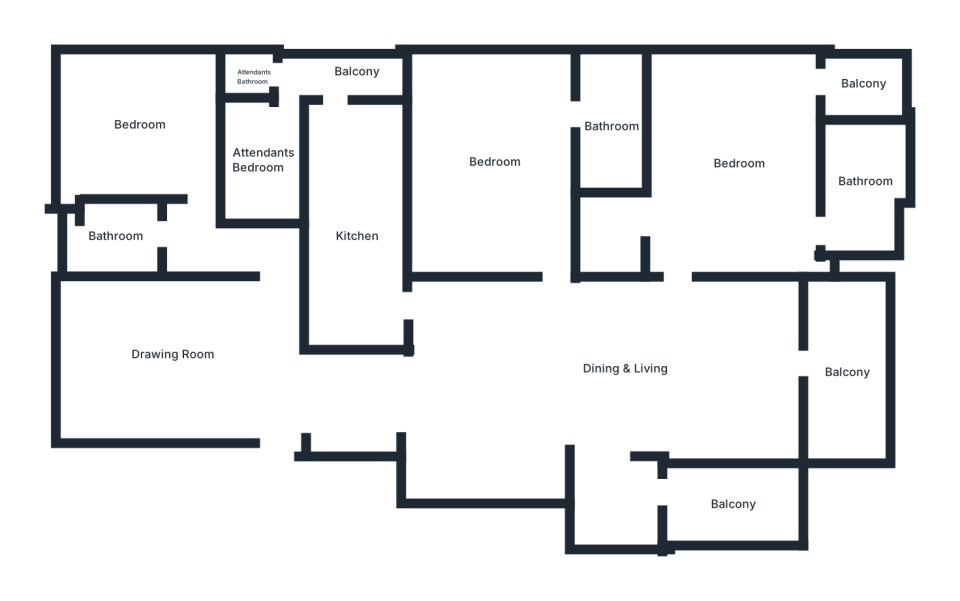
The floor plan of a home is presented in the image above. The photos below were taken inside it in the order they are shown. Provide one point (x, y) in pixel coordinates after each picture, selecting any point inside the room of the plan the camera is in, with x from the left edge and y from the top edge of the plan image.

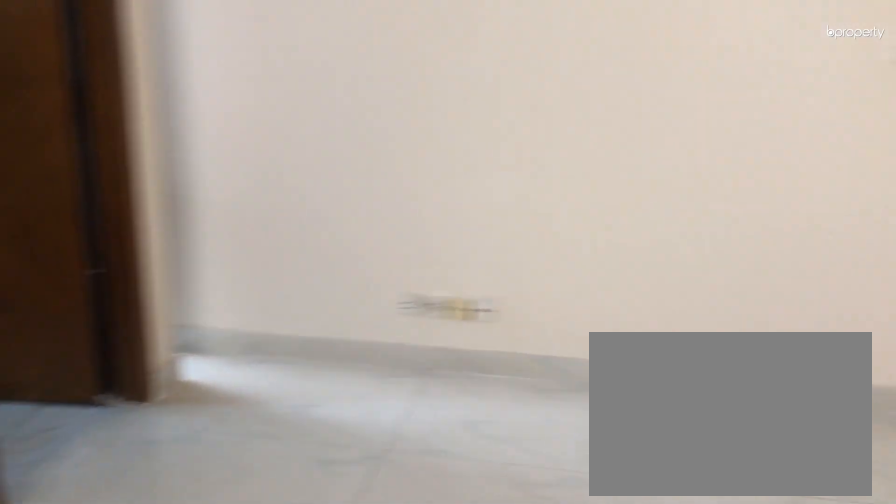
(741, 165)
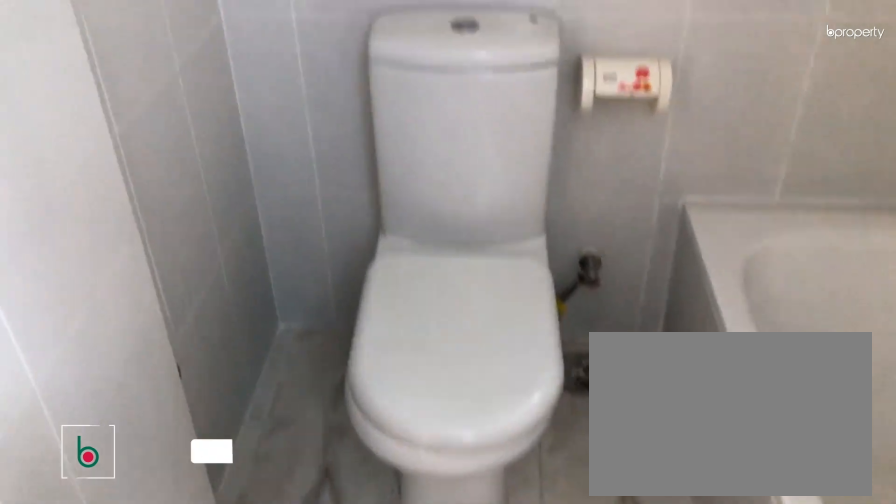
(865, 181)
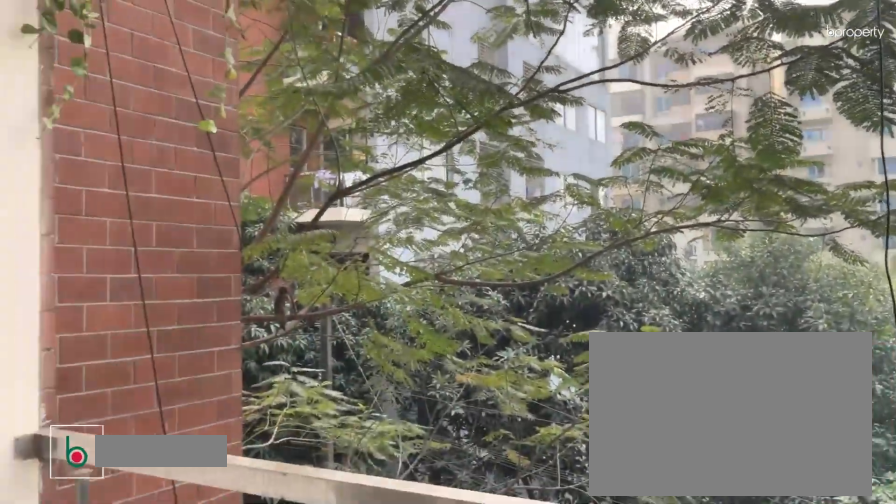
(848, 369)
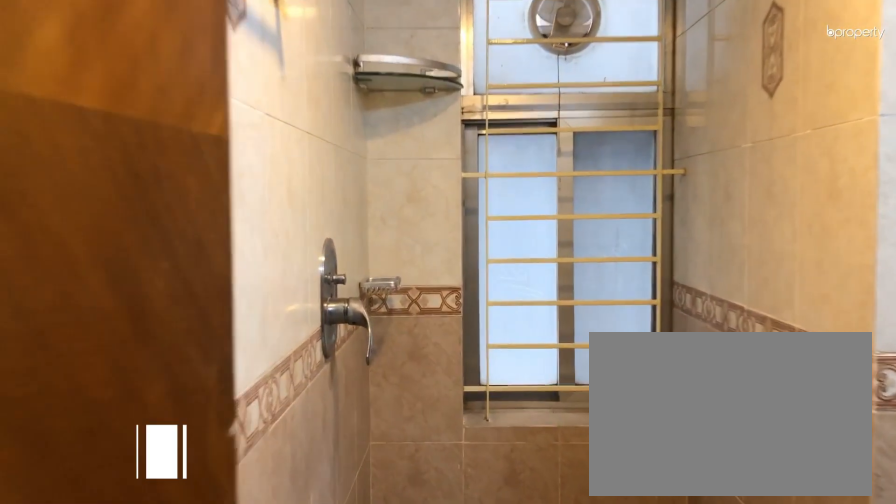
(119, 234)
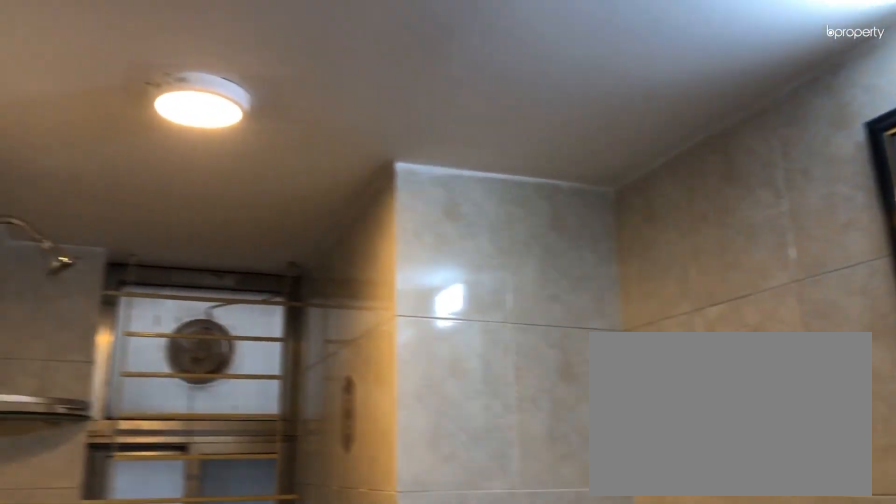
(119, 234)
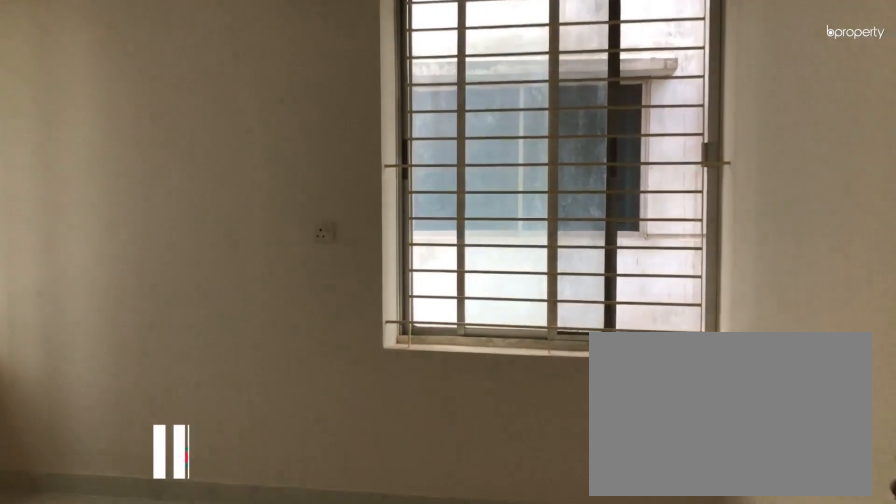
(142, 126)
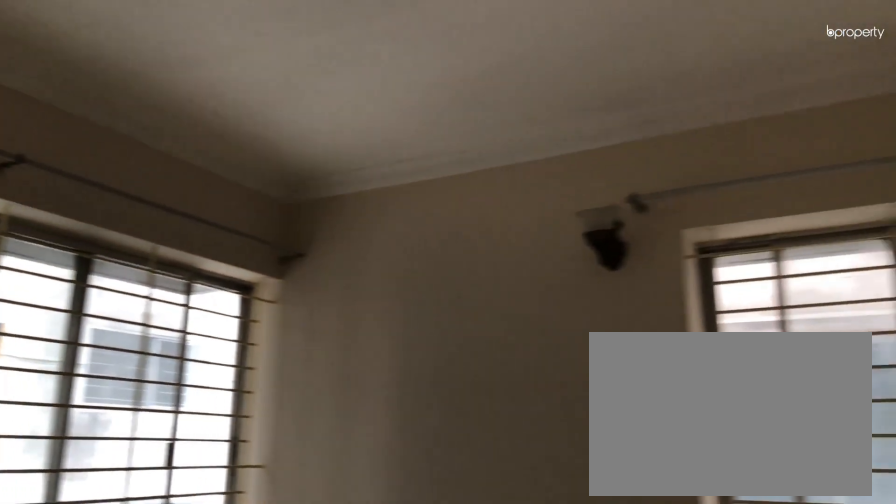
(142, 126)
